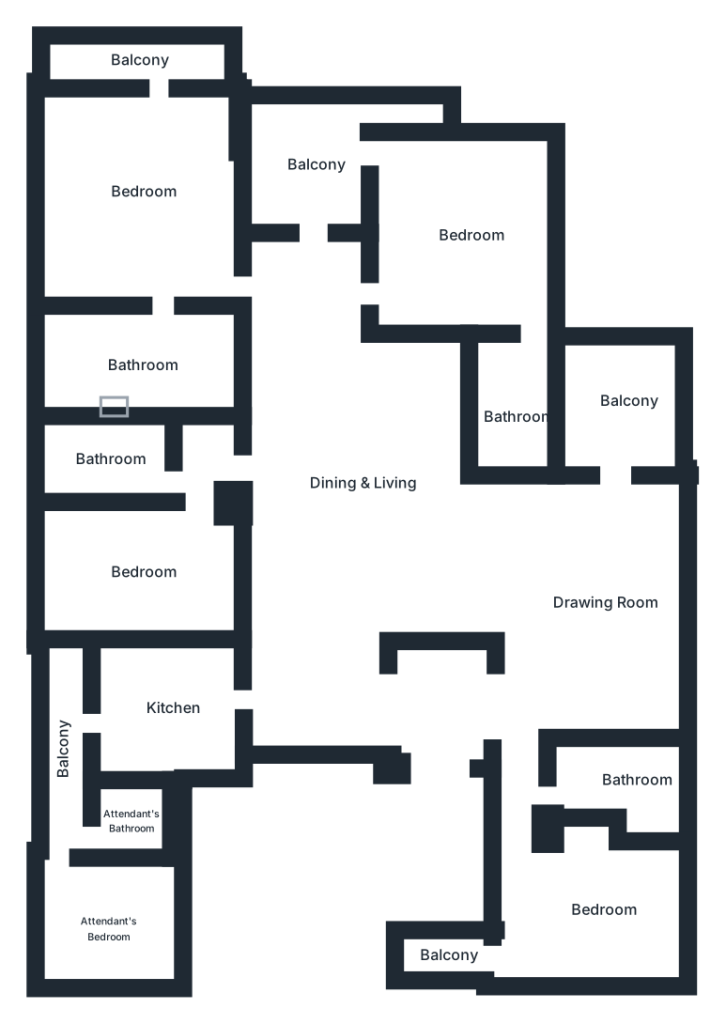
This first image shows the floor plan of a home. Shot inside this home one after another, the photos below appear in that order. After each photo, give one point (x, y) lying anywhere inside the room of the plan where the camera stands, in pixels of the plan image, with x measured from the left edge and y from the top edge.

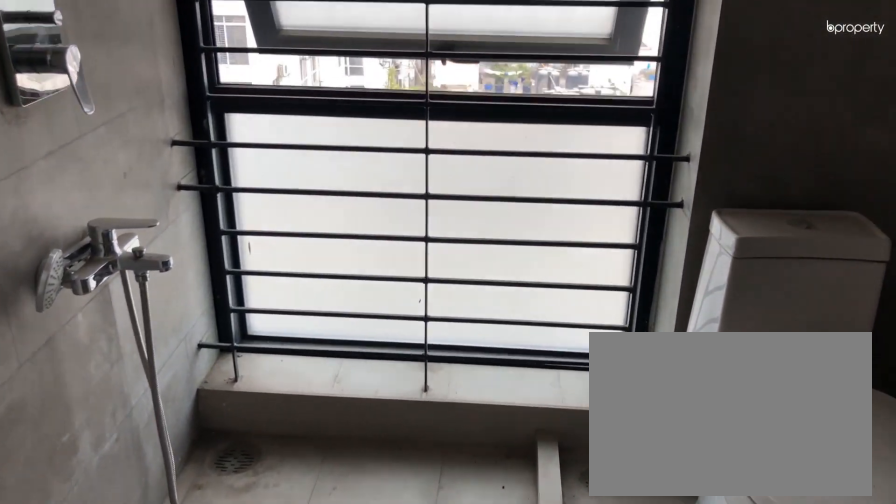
(141, 358)
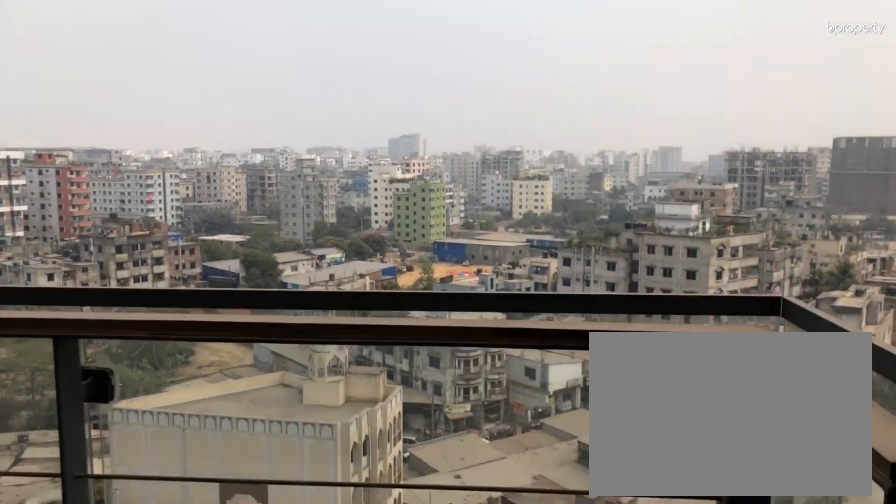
(127, 55)
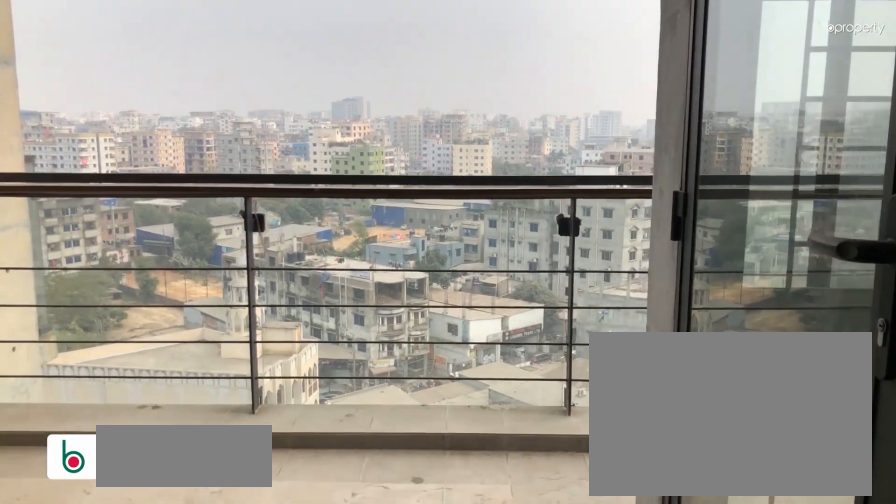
(311, 154)
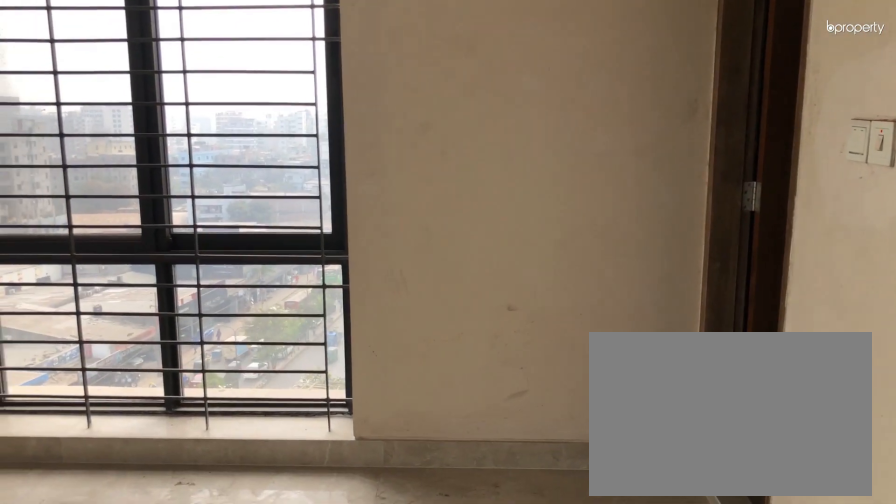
(460, 227)
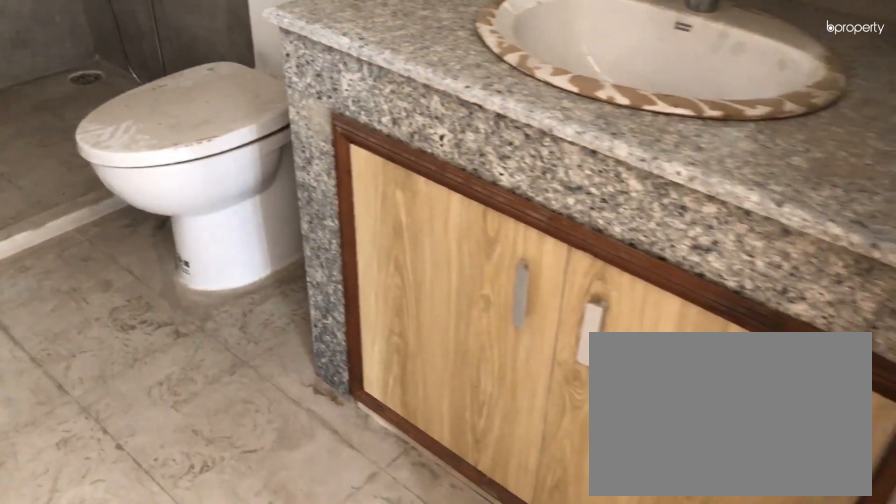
(511, 407)
